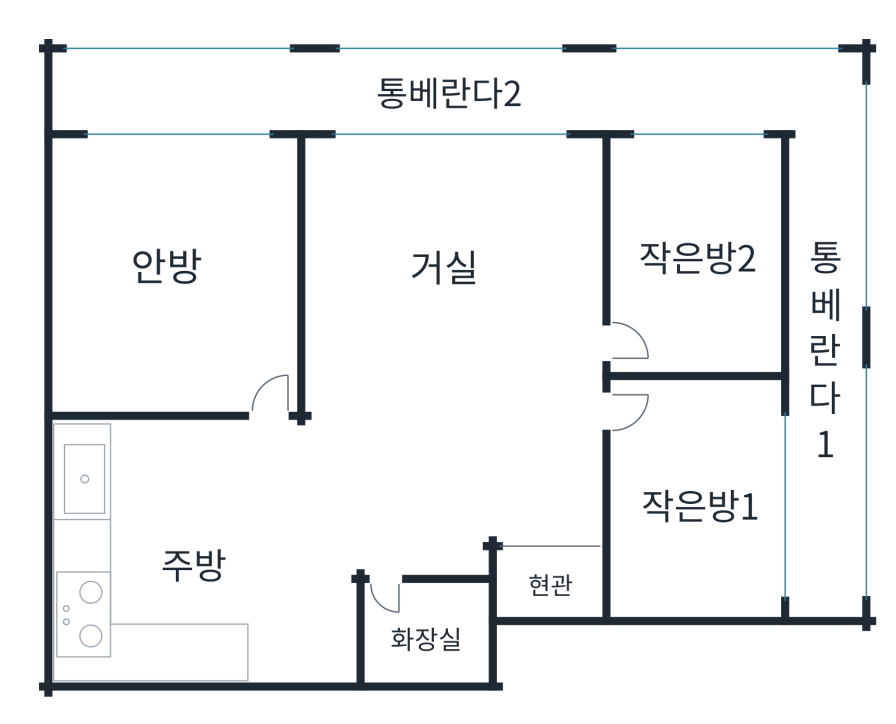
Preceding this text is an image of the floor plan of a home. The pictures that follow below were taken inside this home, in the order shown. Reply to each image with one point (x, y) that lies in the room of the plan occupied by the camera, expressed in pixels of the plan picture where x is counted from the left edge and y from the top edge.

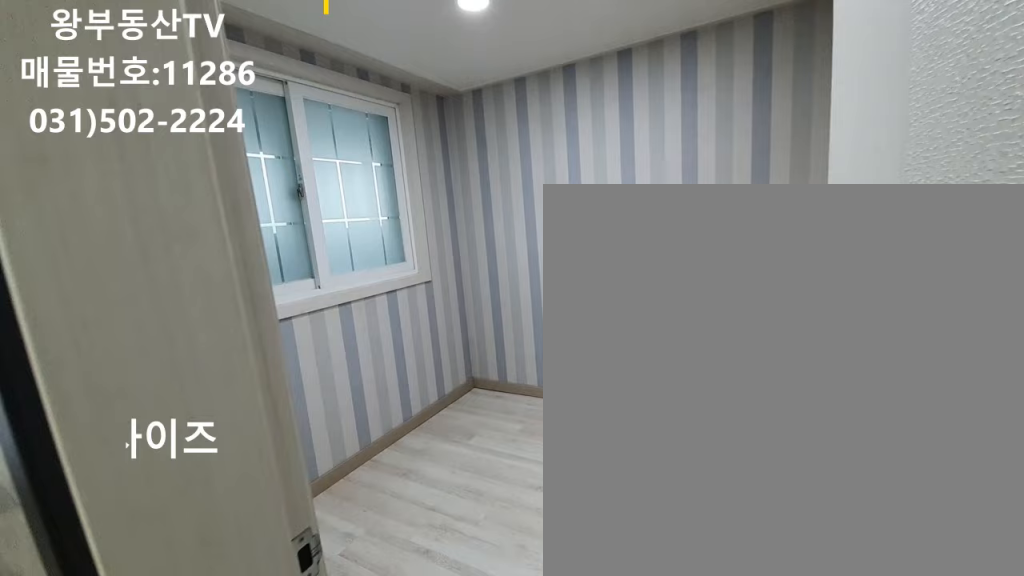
(699, 247)
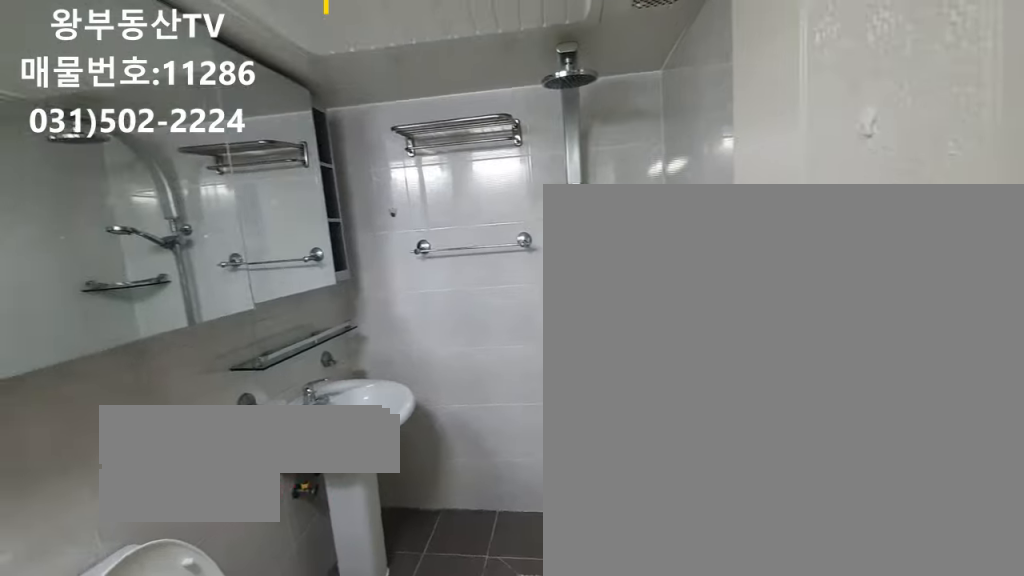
(432, 623)
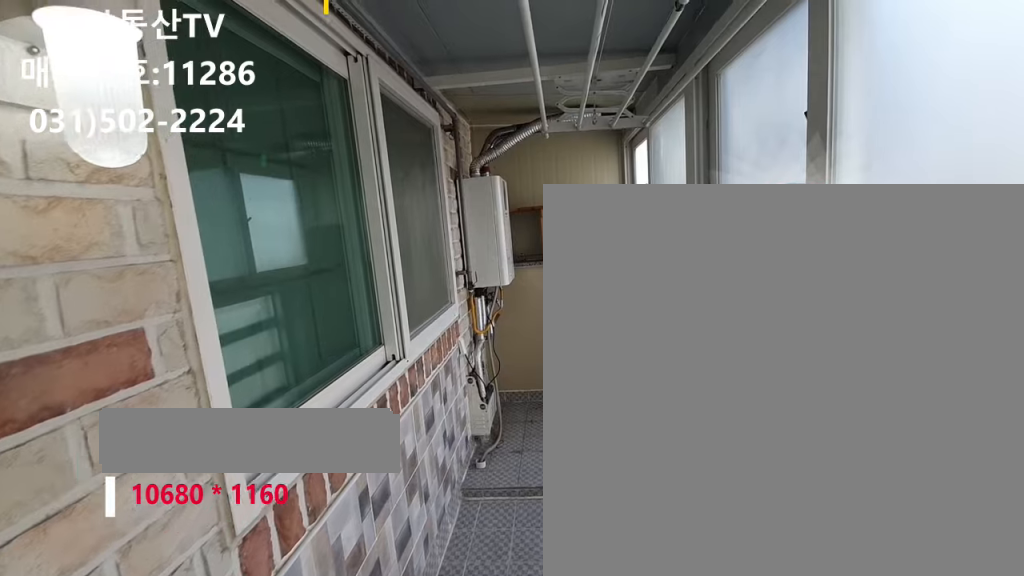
(450, 97)
